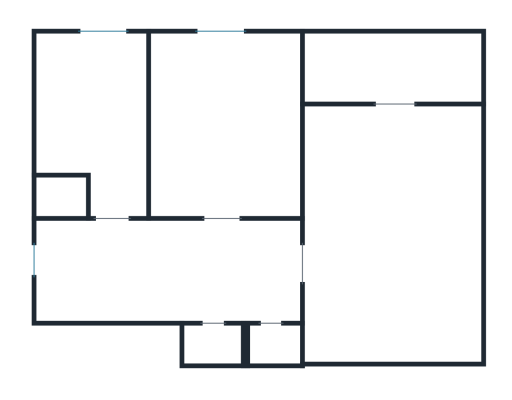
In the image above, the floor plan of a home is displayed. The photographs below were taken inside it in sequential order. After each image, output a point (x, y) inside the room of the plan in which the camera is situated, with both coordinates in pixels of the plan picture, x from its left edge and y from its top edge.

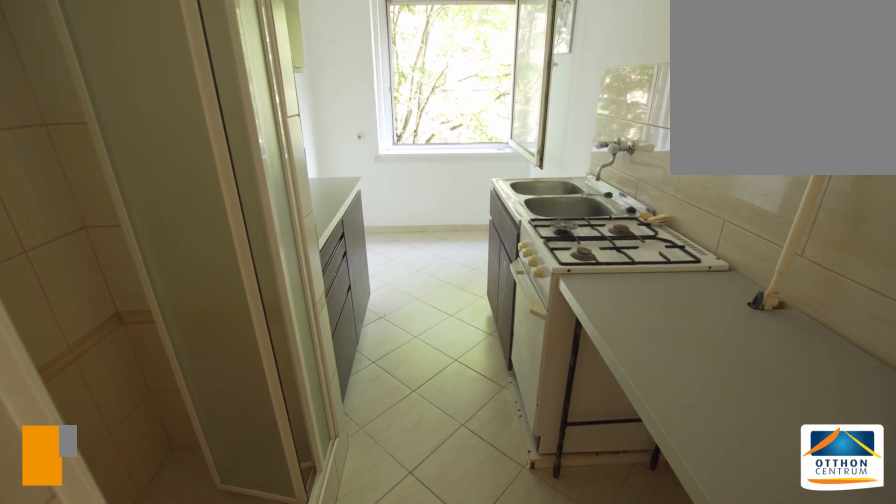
(85, 119)
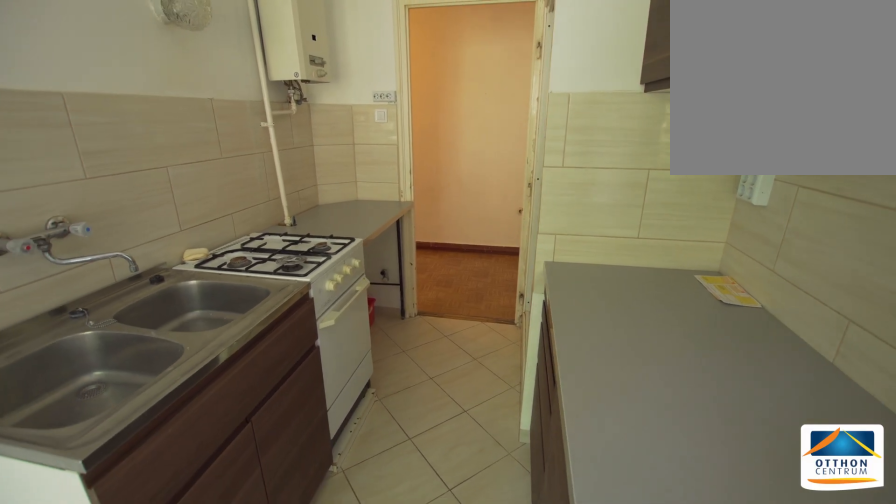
(85, 119)
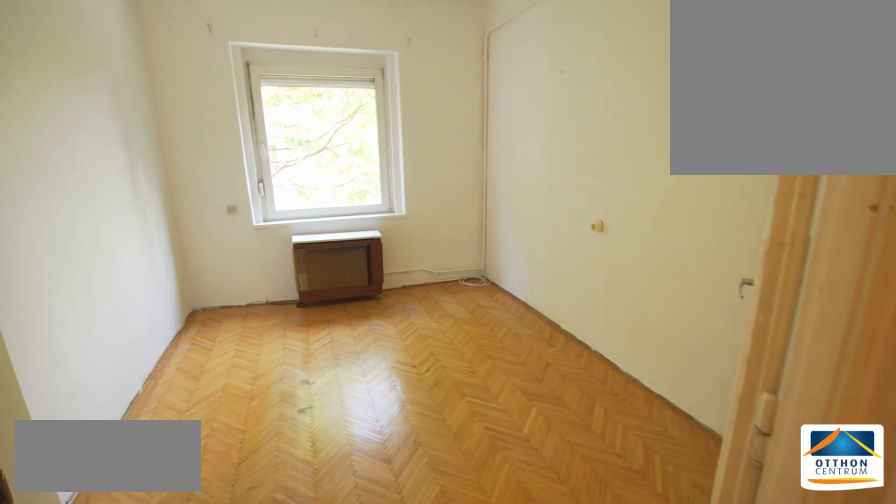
(226, 119)
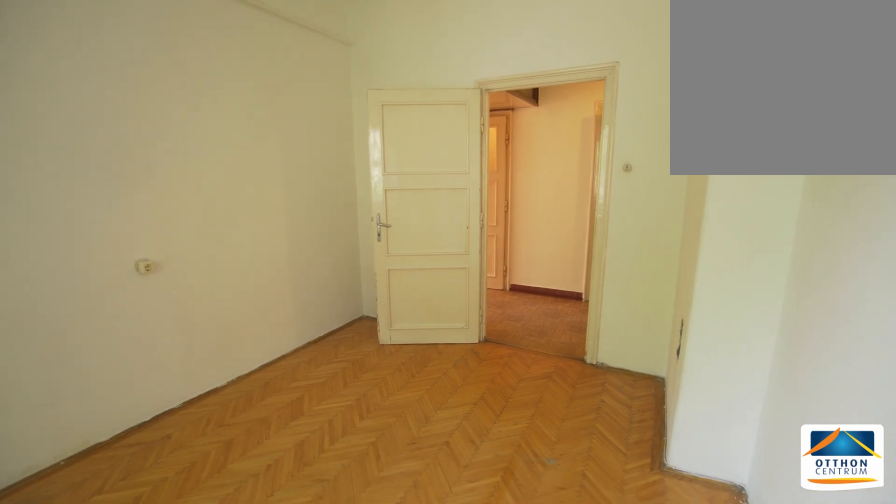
(226, 119)
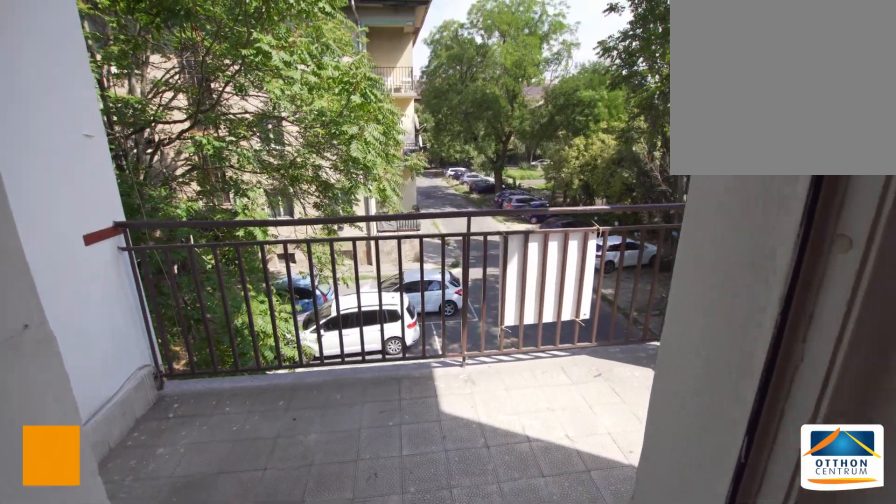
(393, 69)
